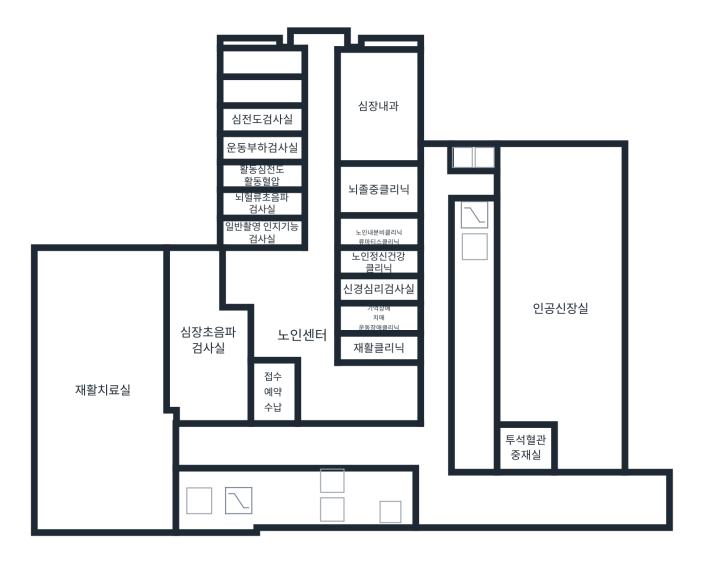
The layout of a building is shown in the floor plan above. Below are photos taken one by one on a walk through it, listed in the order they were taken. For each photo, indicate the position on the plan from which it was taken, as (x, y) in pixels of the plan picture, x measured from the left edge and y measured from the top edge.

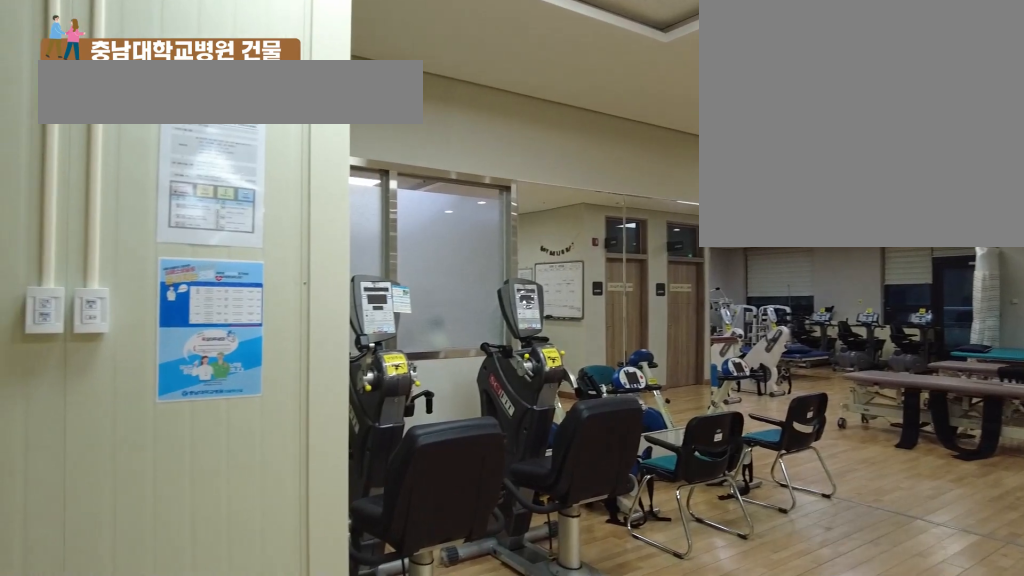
(202, 455)
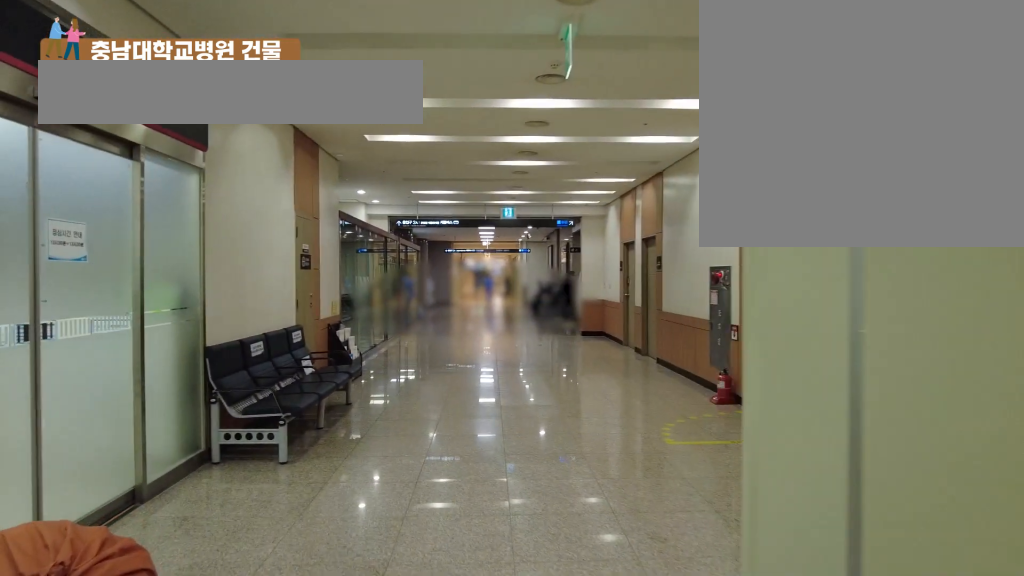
(202, 450)
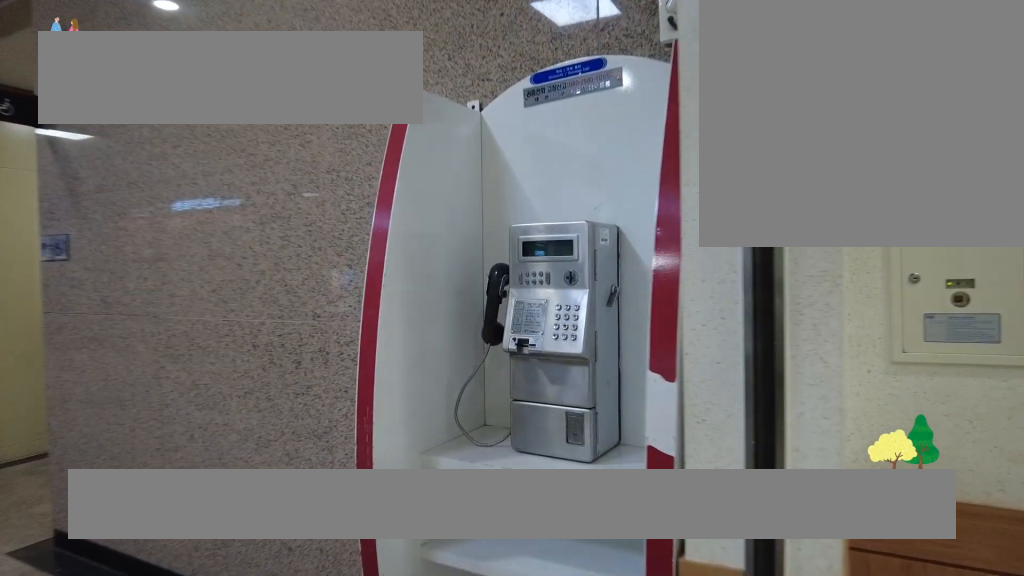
(250, 450)
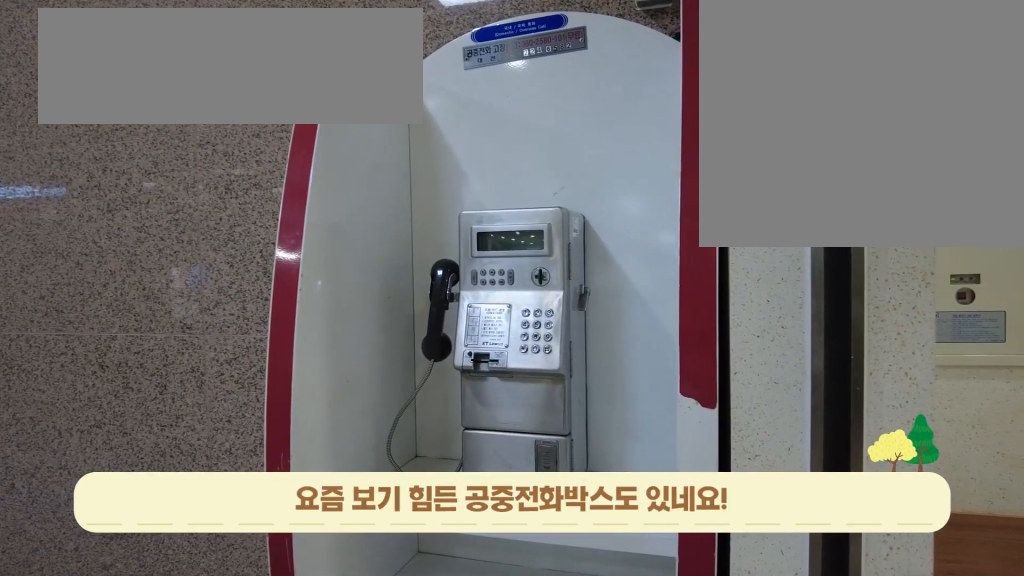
(262, 450)
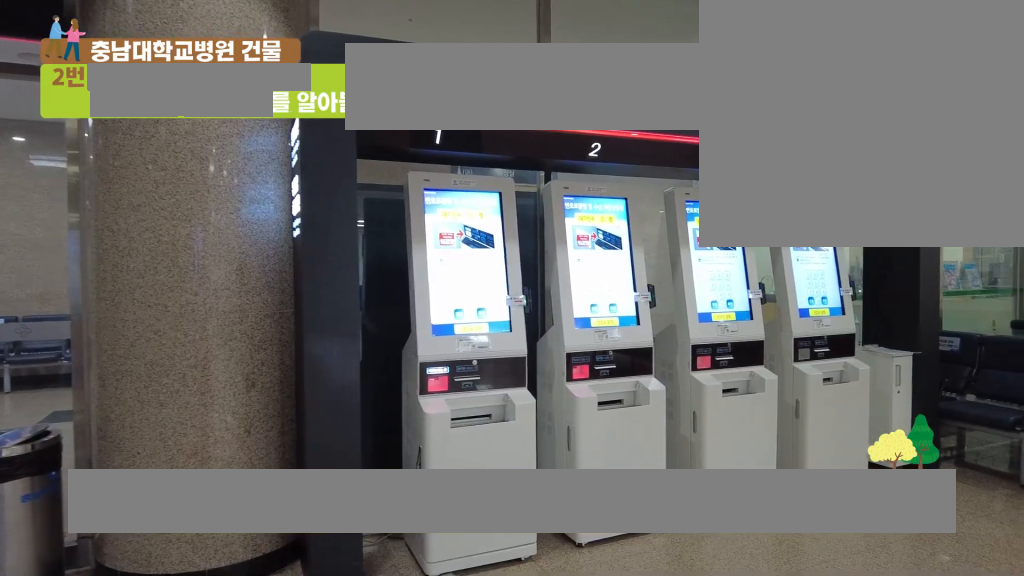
(333, 419)
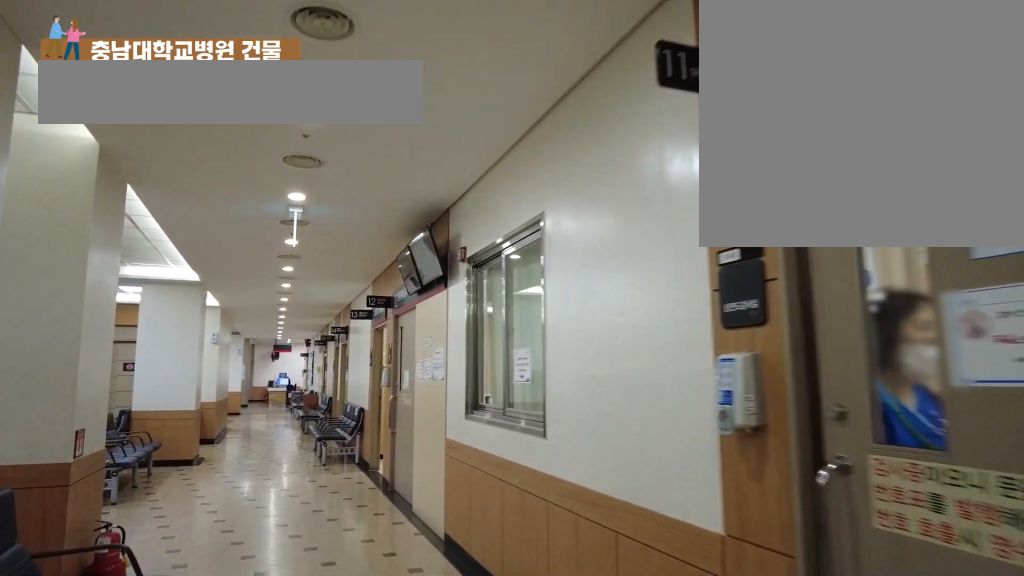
(314, 130)
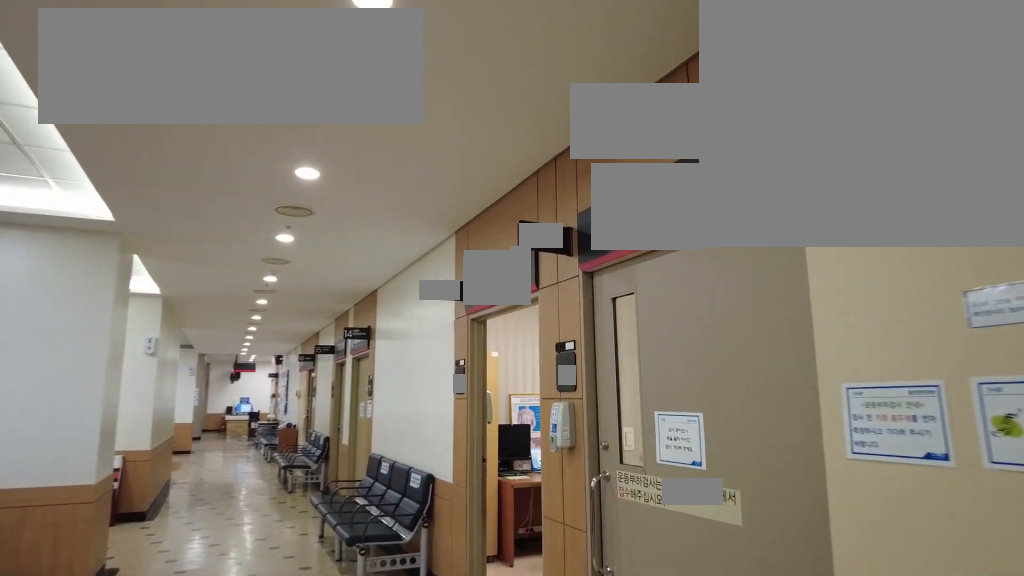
(313, 220)
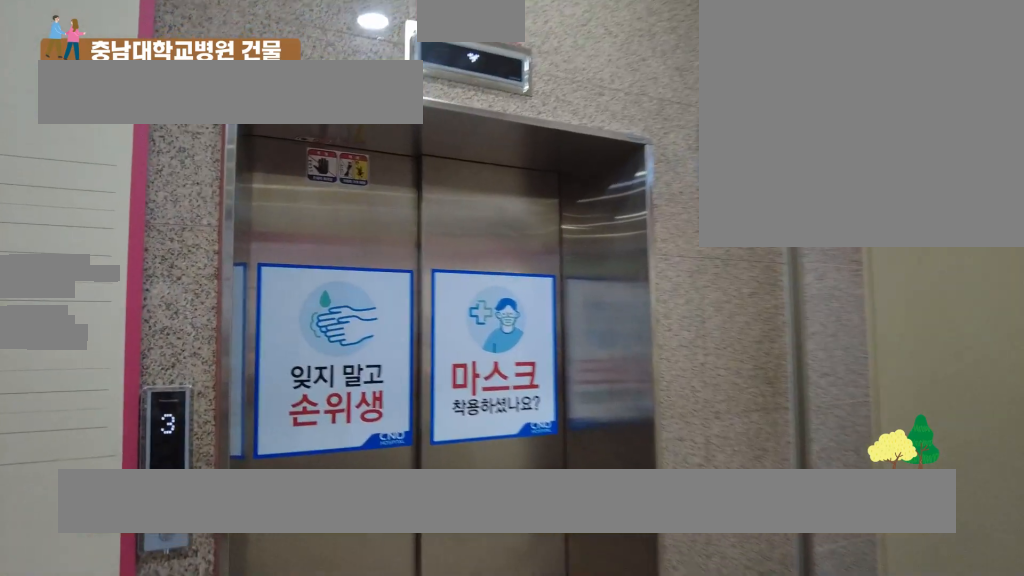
(447, 189)
